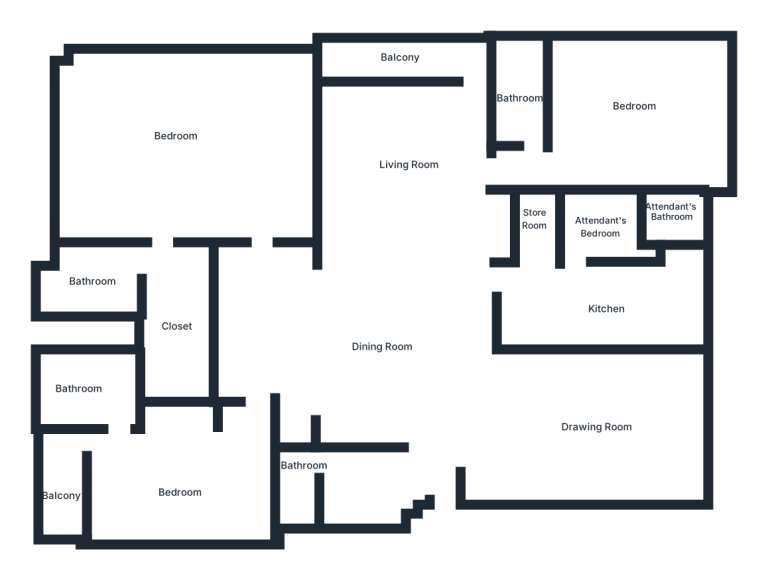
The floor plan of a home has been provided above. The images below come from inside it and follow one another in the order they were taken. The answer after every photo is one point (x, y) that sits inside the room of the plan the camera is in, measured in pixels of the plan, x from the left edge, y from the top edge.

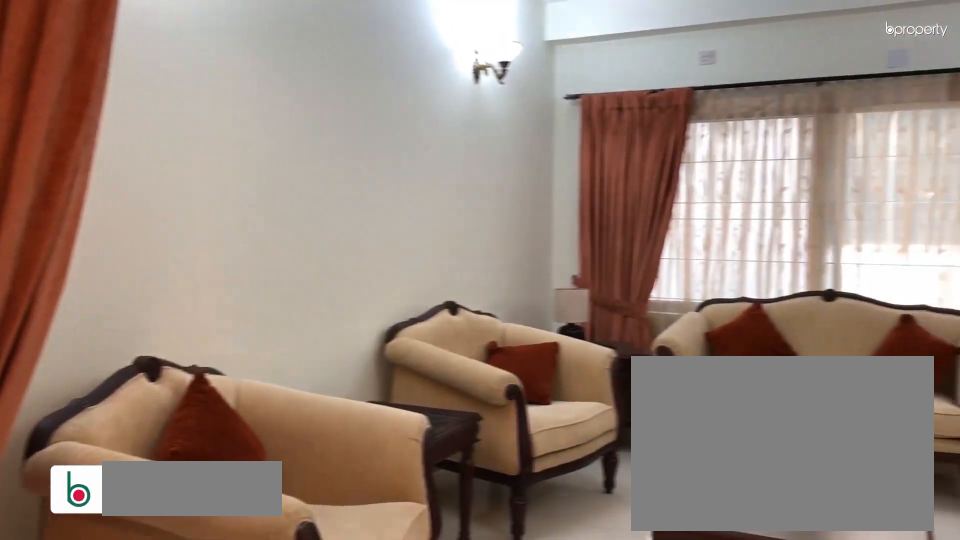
(590, 427)
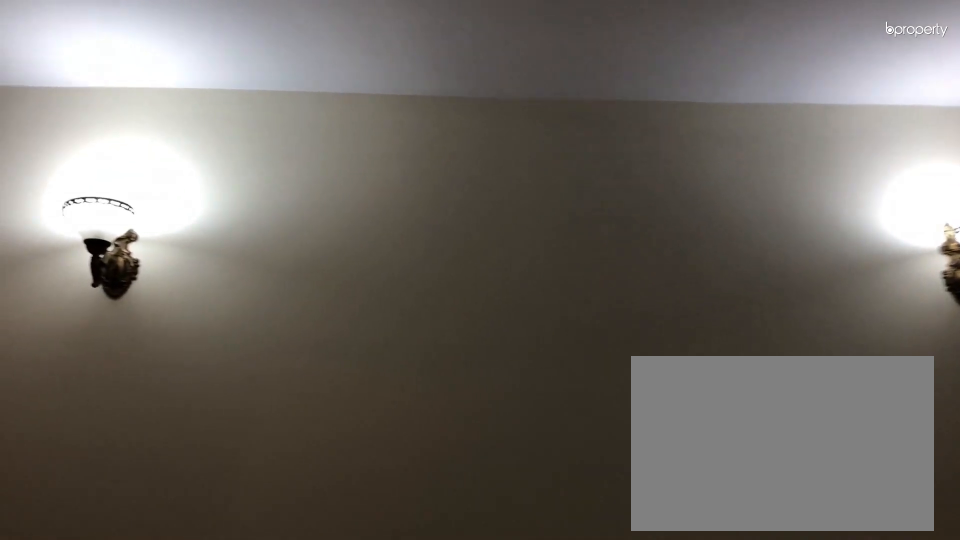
(578, 419)
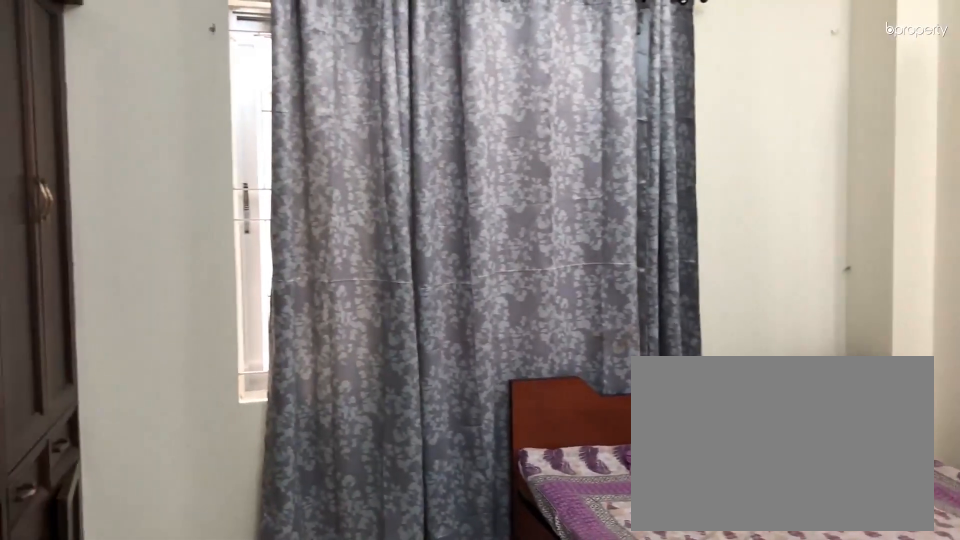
(619, 115)
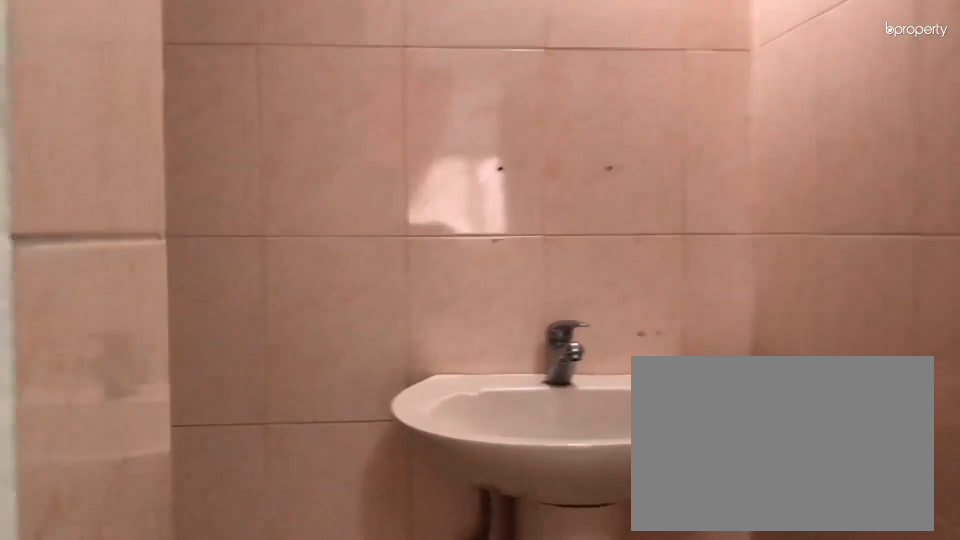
(299, 485)
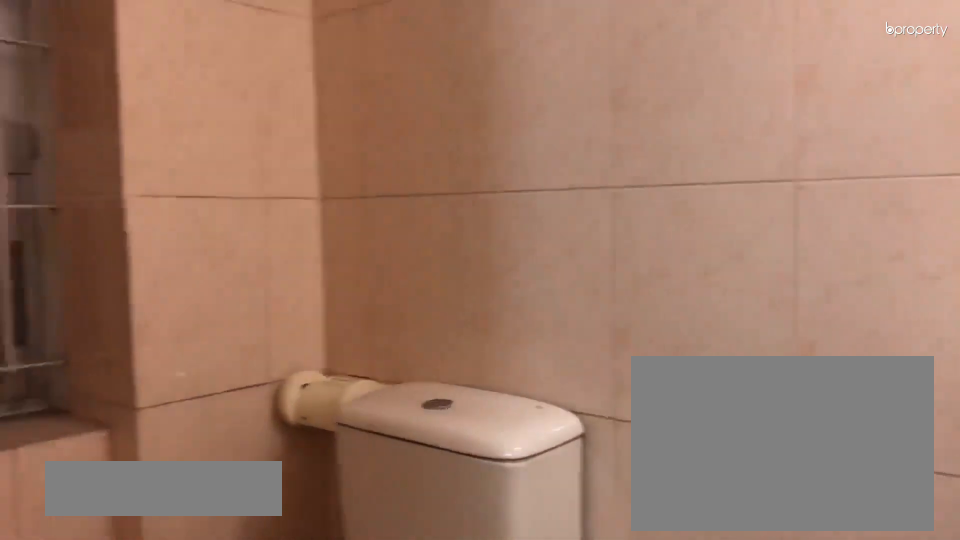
(299, 485)
